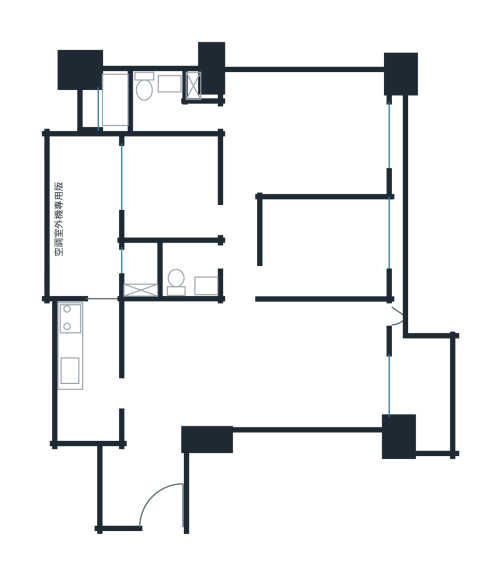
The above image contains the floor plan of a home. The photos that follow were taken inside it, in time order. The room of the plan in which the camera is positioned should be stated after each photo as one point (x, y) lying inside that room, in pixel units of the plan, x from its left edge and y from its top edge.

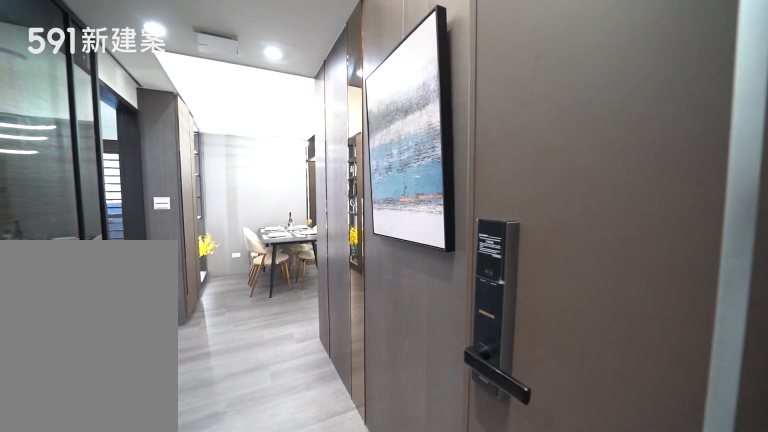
(144, 488)
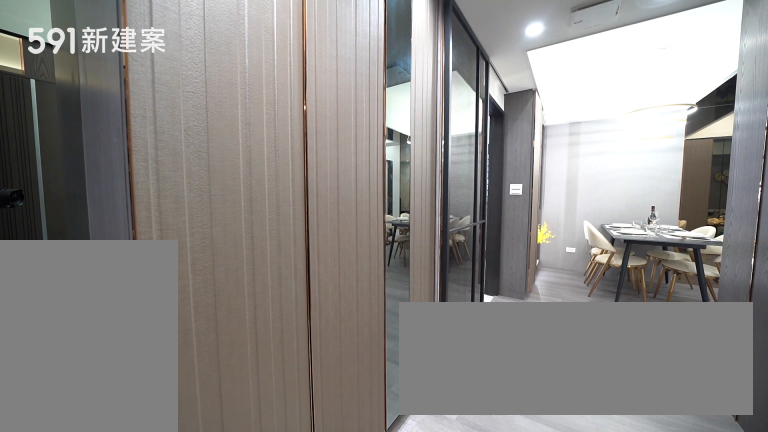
(144, 488)
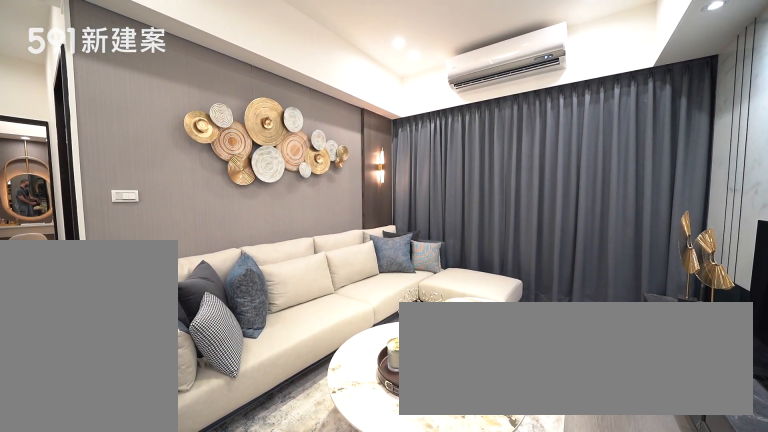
(328, 363)
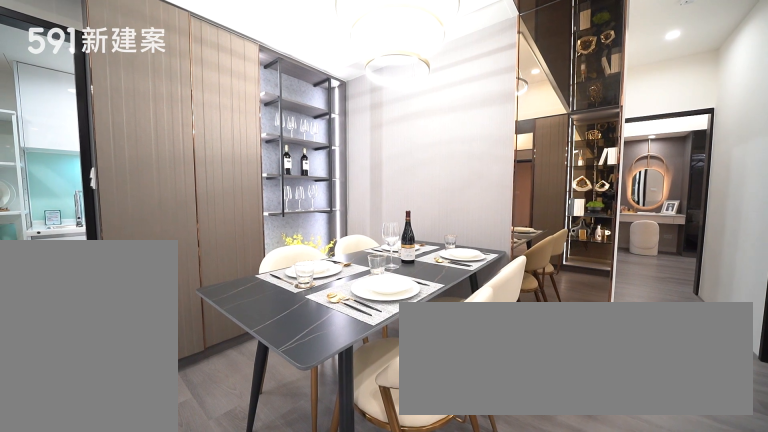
(186, 347)
